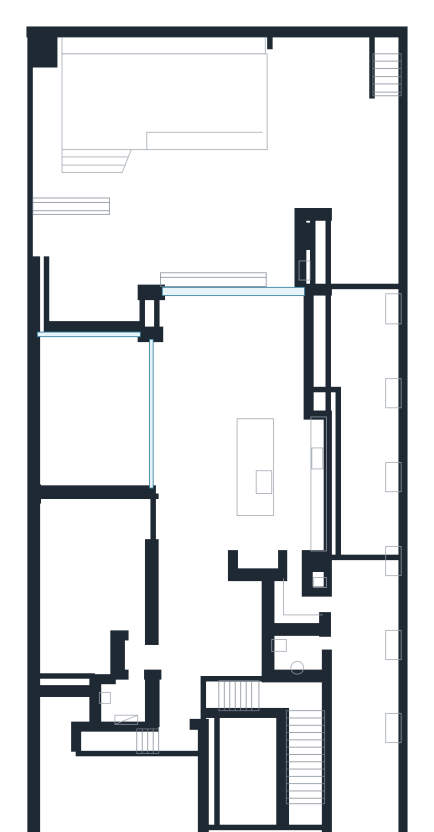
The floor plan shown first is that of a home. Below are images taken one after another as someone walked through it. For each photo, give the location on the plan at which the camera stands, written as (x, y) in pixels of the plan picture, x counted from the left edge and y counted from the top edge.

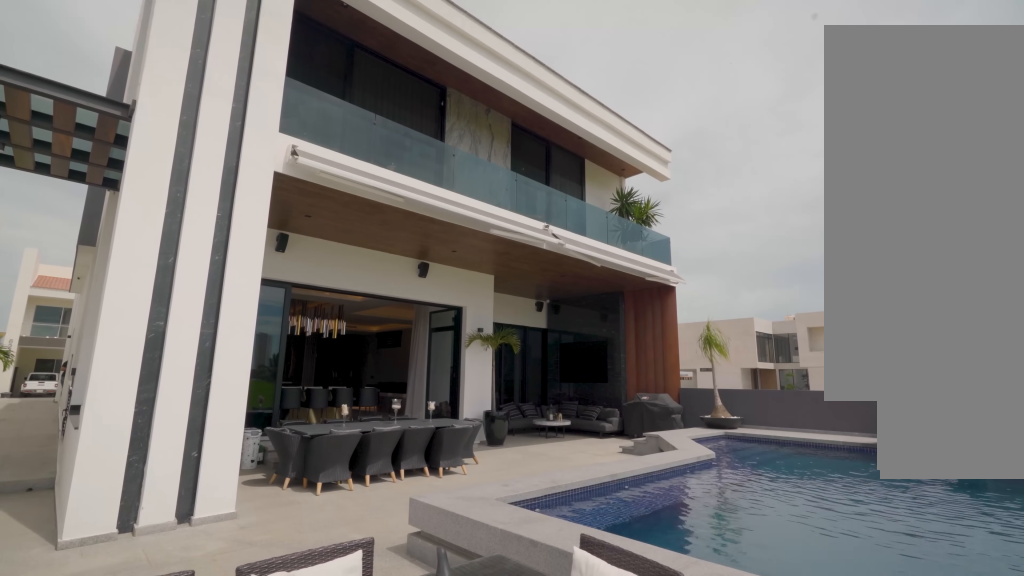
(343, 109)
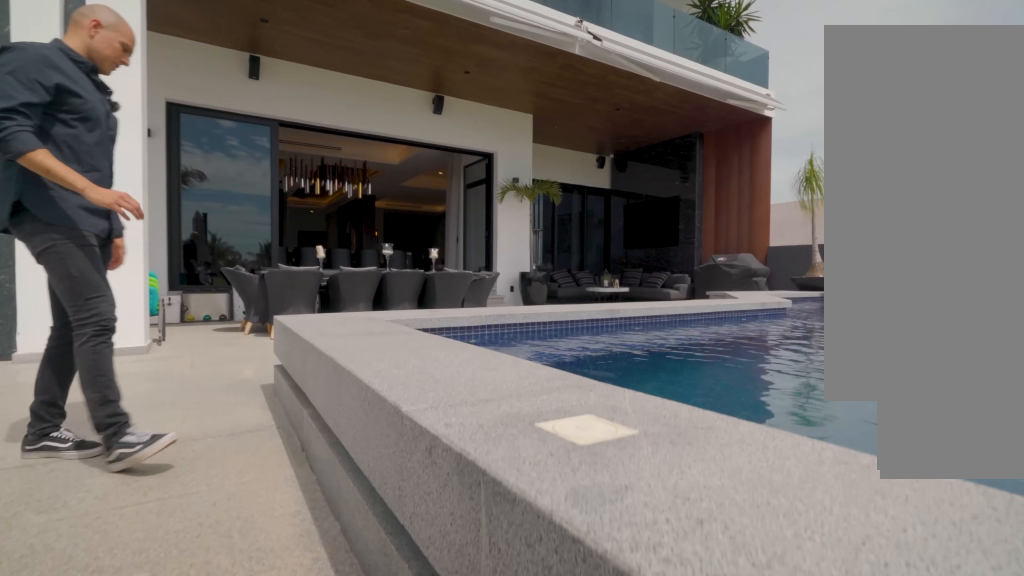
(299, 89)
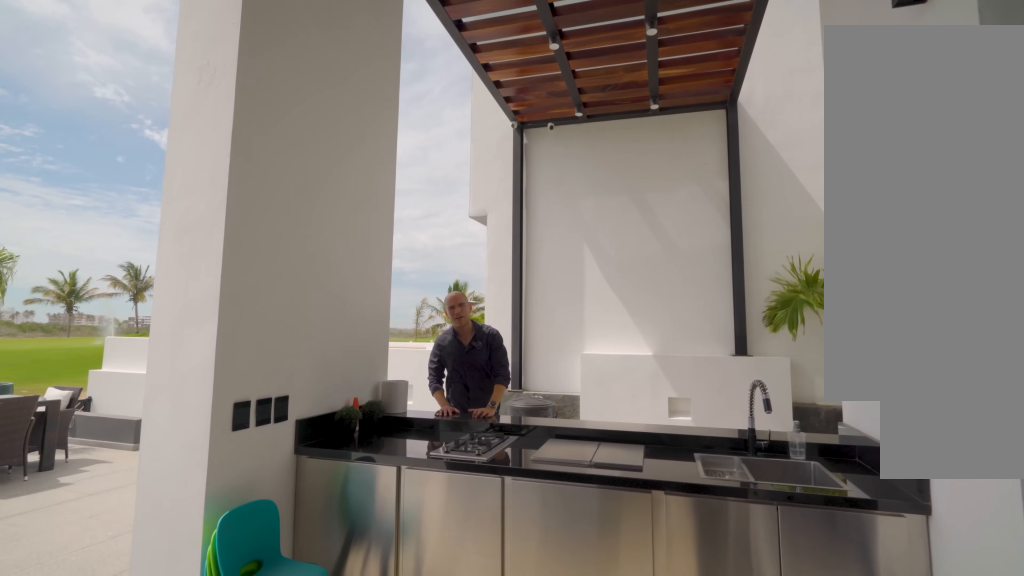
(272, 257)
